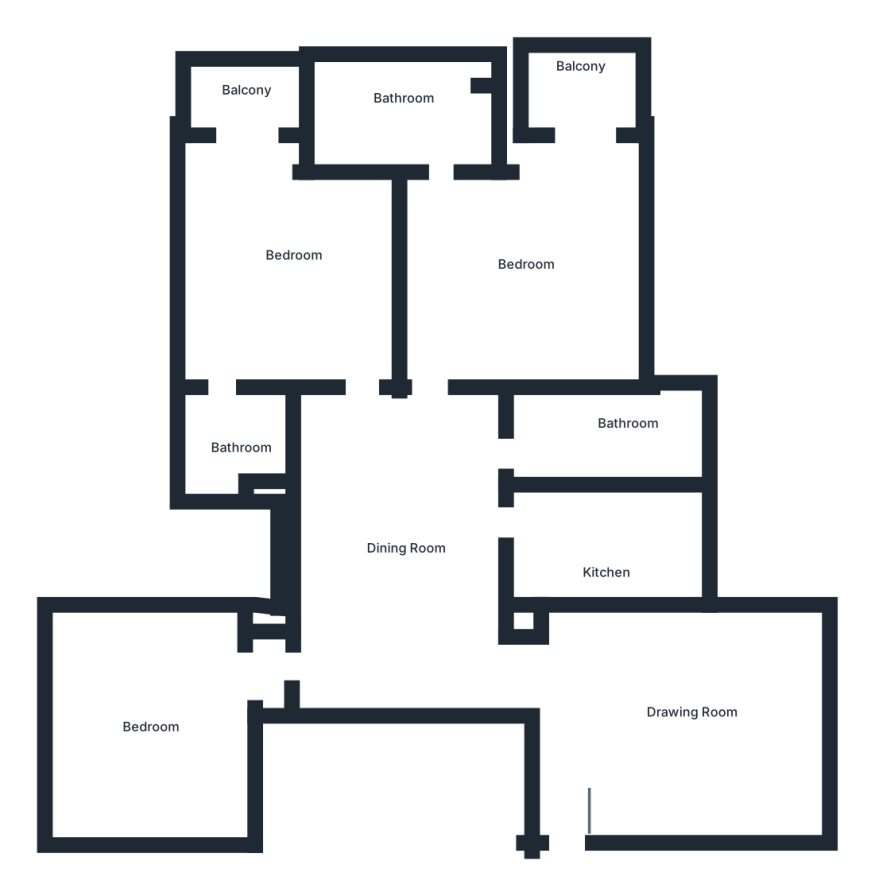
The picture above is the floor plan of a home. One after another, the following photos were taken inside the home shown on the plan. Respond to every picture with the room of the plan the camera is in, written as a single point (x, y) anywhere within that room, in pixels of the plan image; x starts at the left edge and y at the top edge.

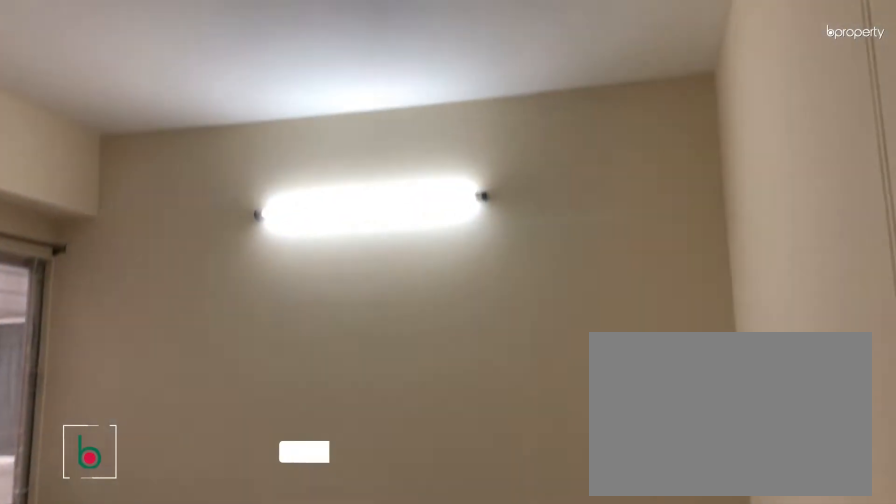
(689, 712)
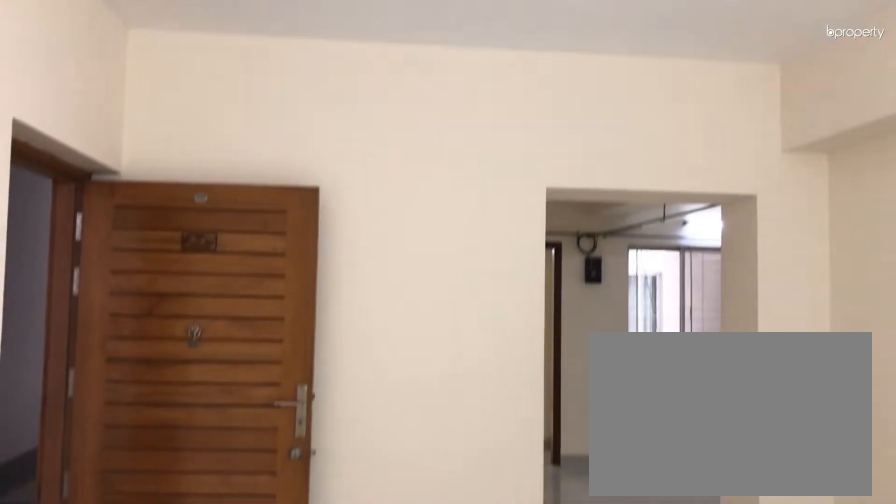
(689, 712)
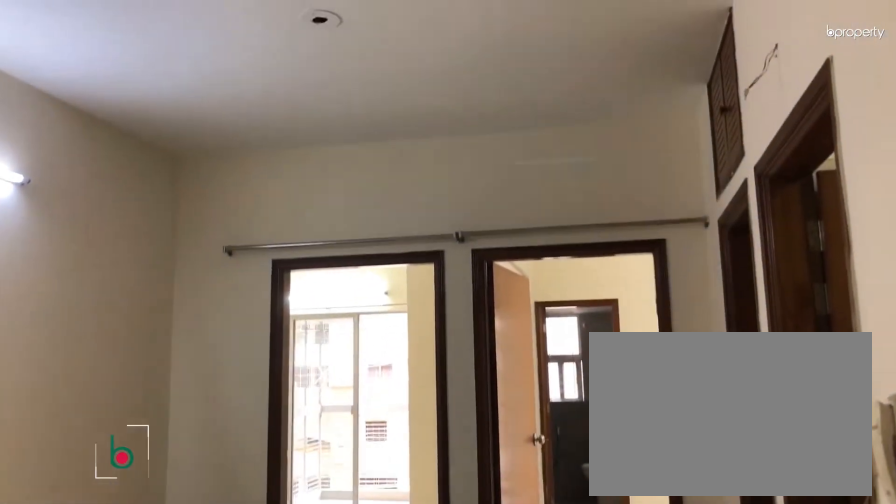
(400, 517)
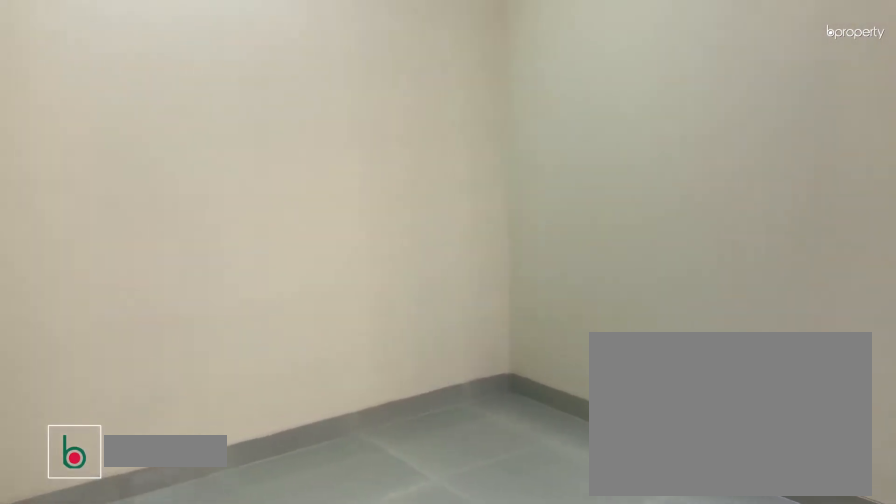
(149, 730)
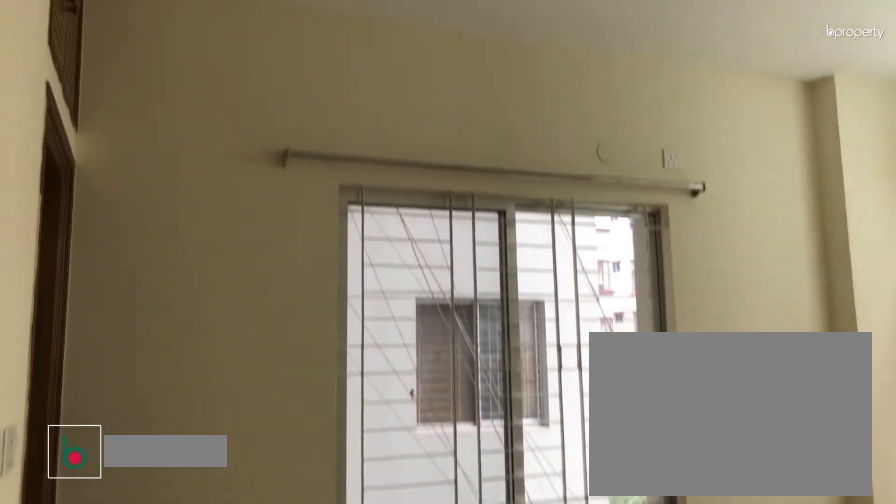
(294, 267)
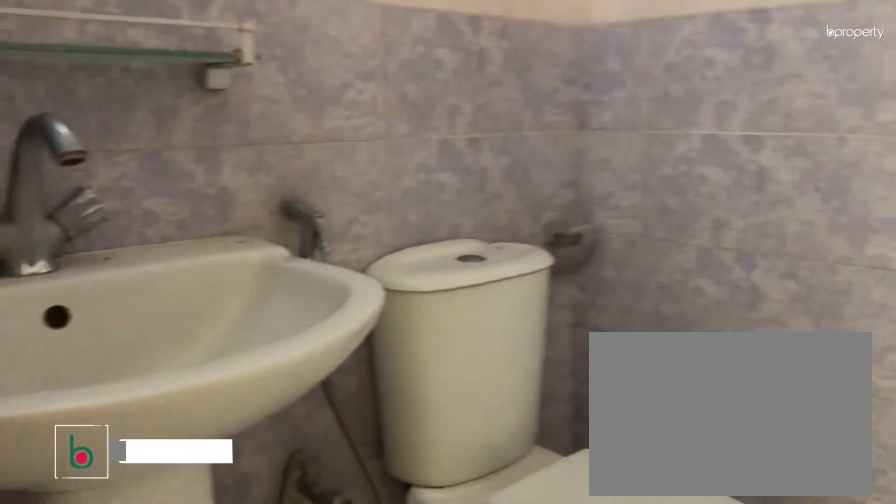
(236, 436)
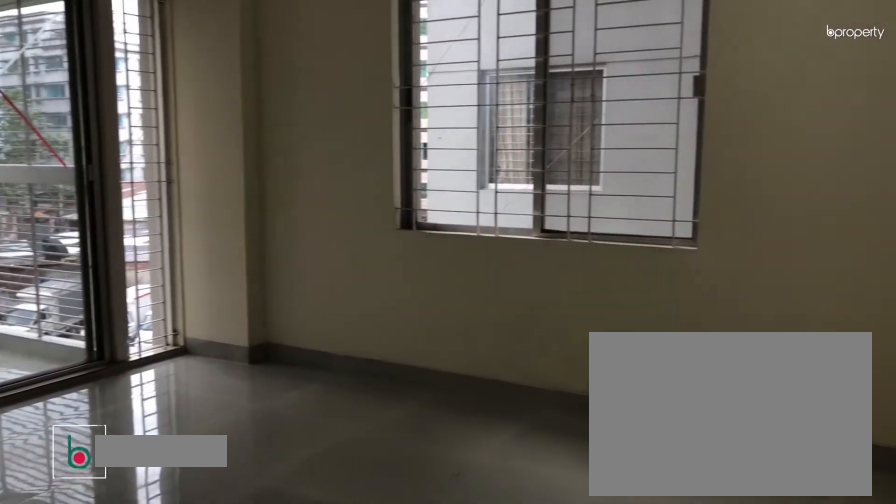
(525, 246)
